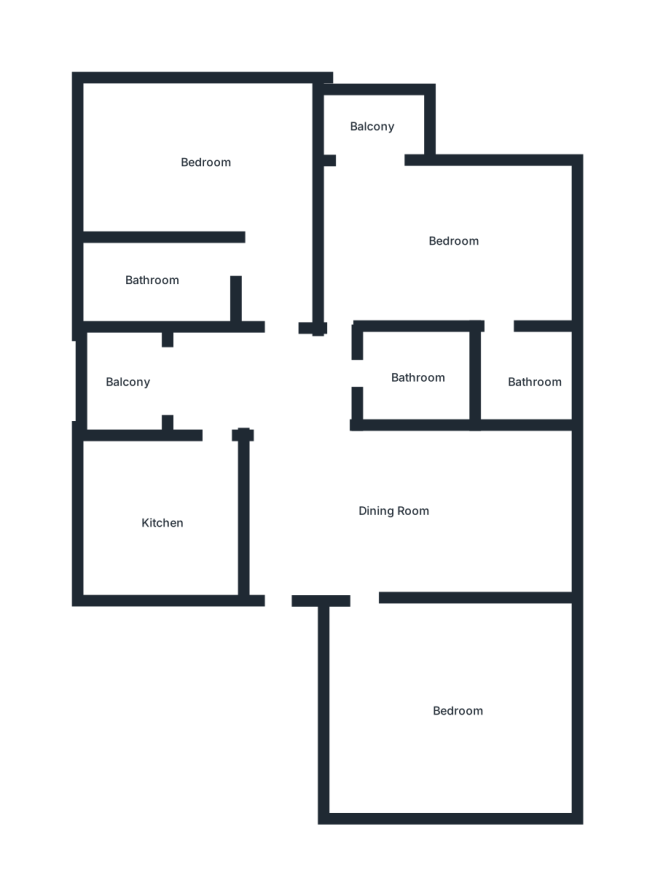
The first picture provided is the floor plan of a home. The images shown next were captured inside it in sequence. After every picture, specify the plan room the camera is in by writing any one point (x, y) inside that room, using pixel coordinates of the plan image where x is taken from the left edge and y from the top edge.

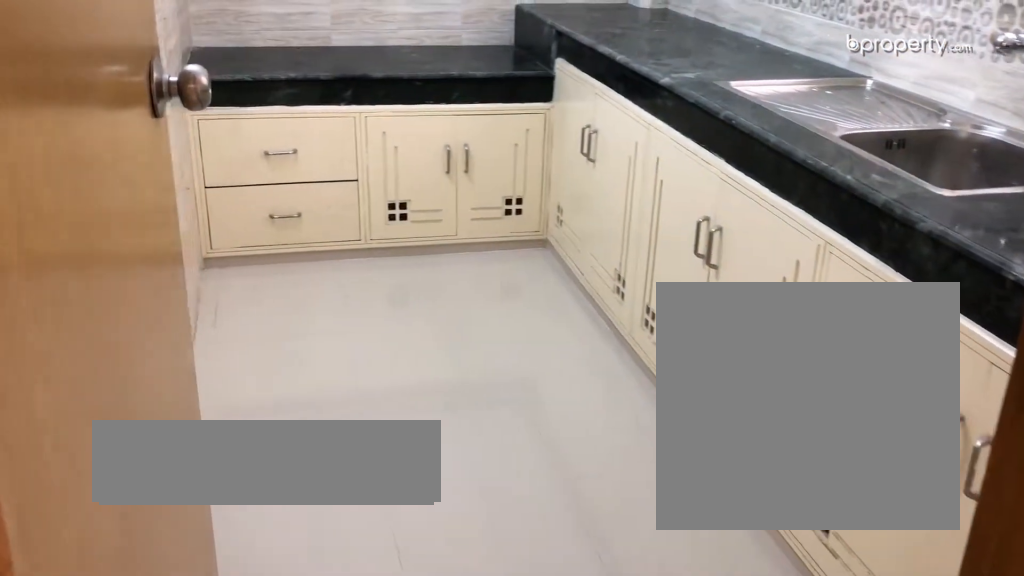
(162, 524)
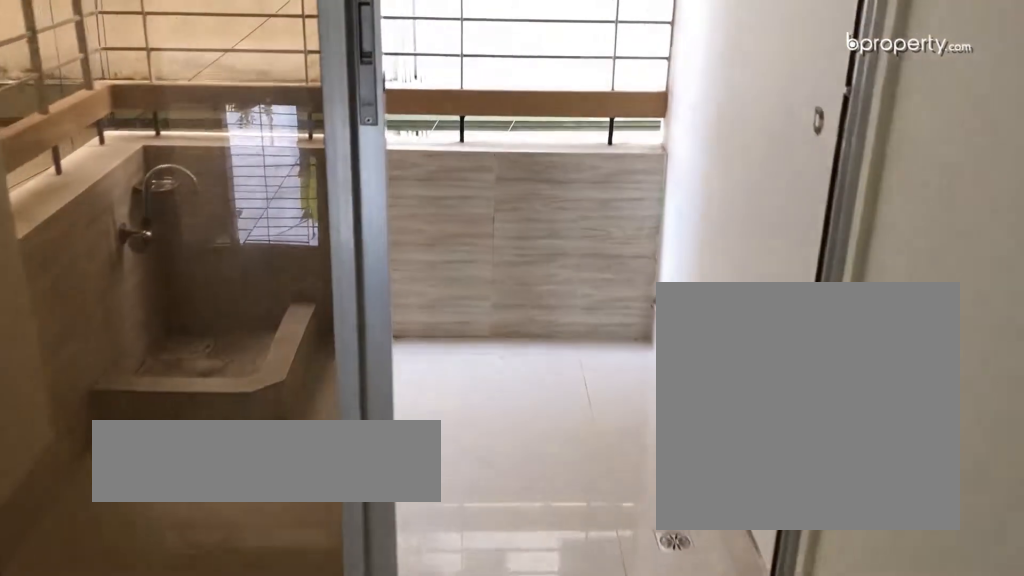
(130, 384)
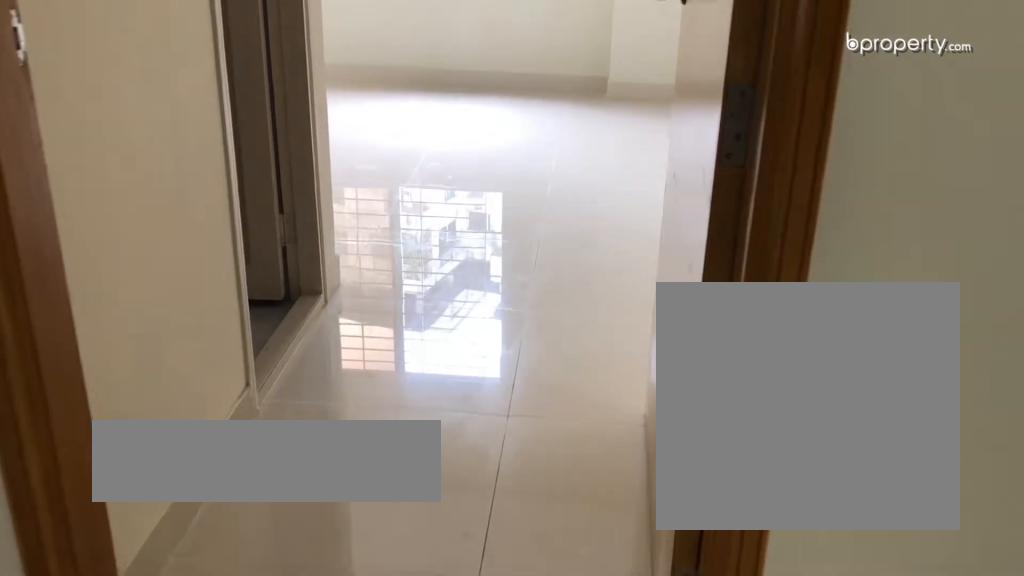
(207, 162)
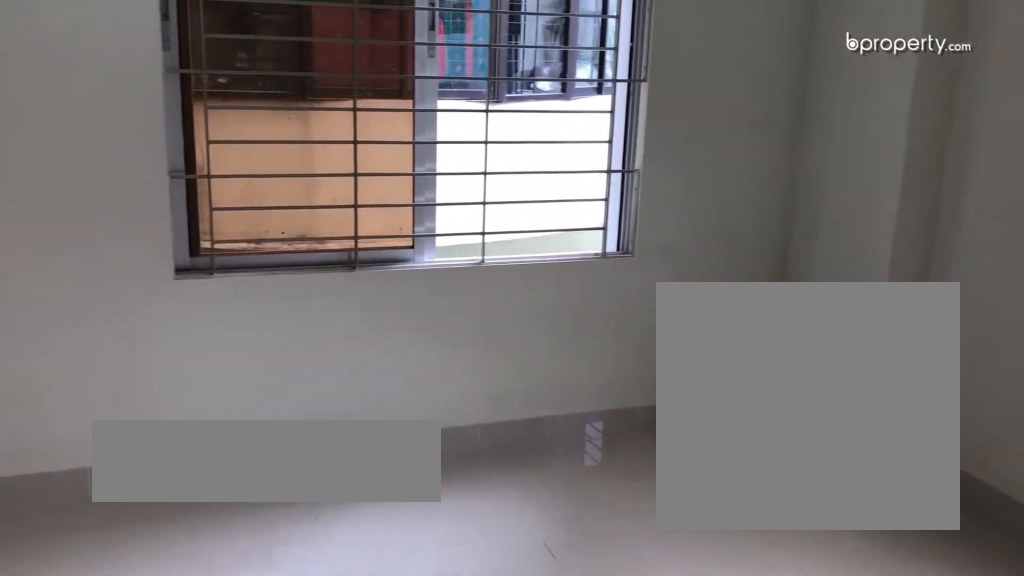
(207, 162)
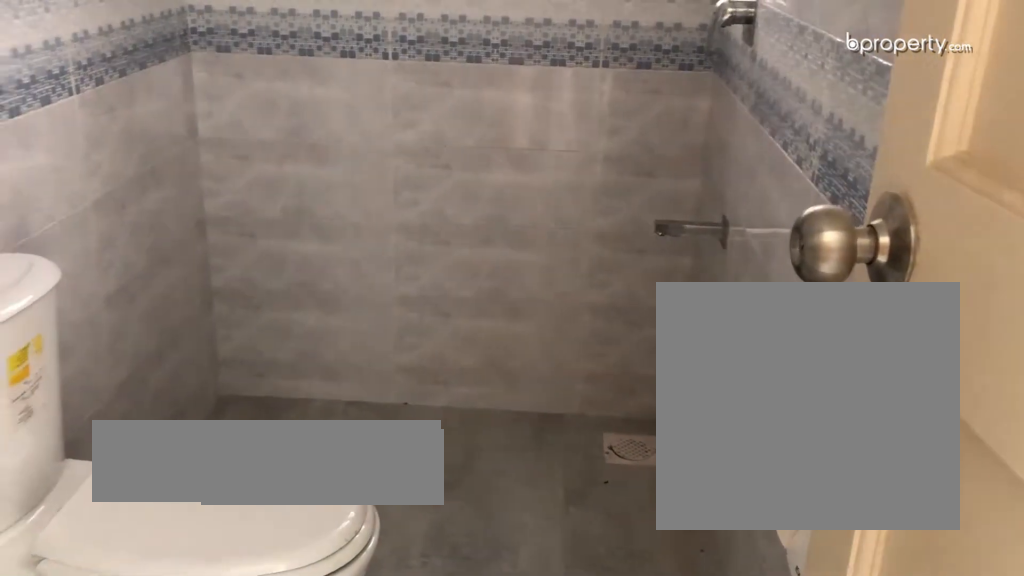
(152, 273)
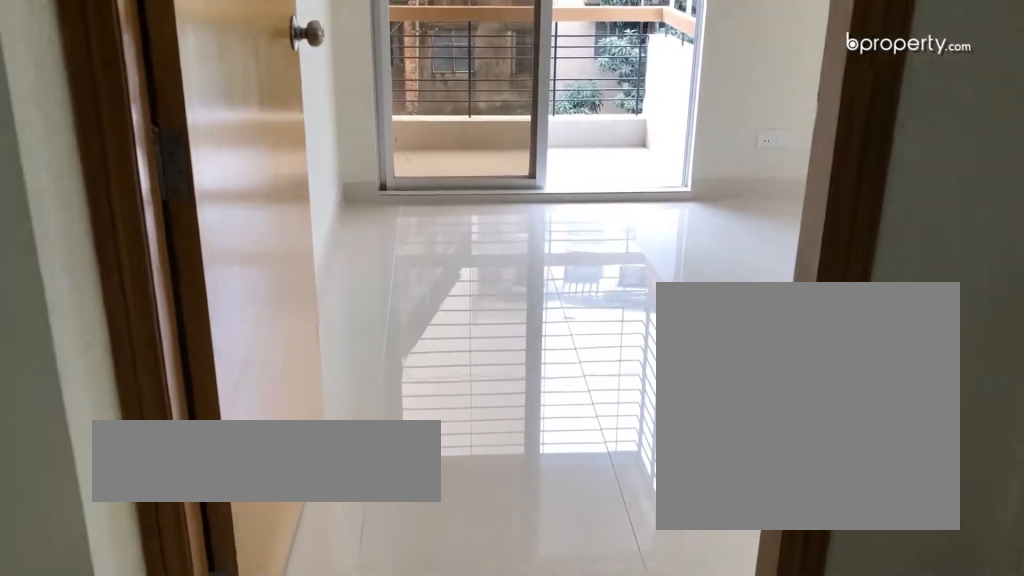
(453, 243)
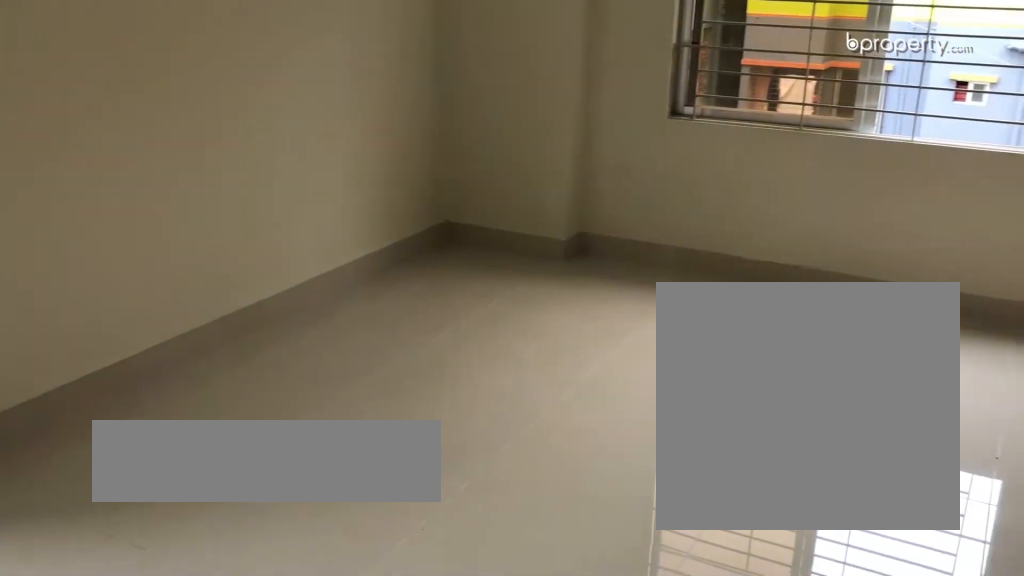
(453, 243)
